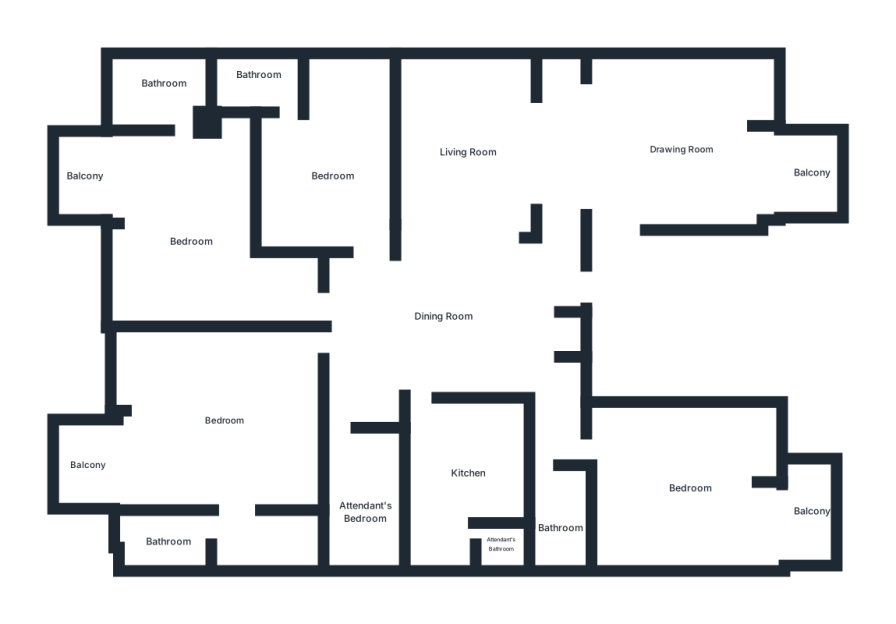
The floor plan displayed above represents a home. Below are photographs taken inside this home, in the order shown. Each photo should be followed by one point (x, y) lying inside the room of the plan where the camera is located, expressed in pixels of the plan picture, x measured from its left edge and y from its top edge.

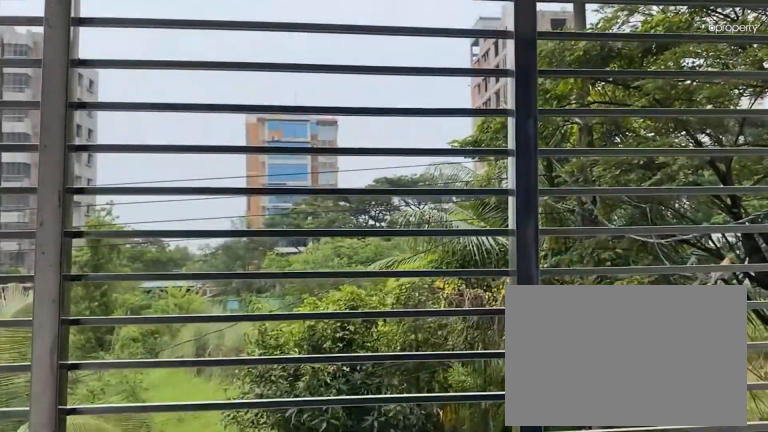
(90, 179)
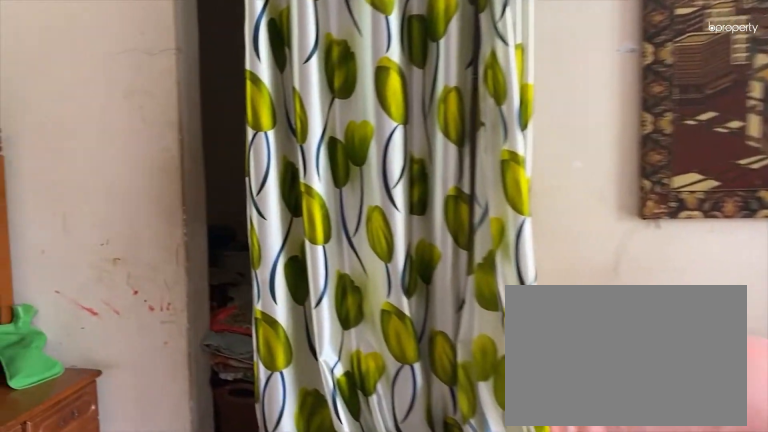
(225, 417)
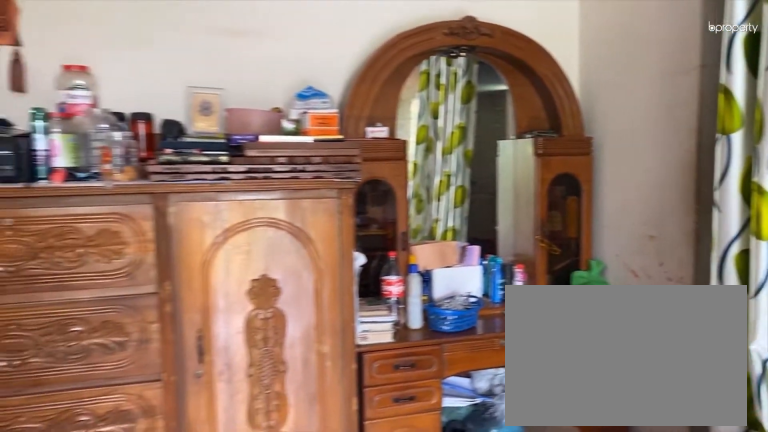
(225, 417)
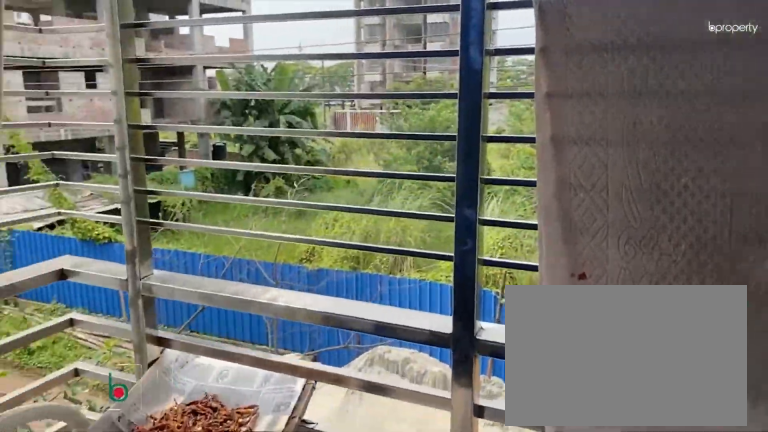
(89, 464)
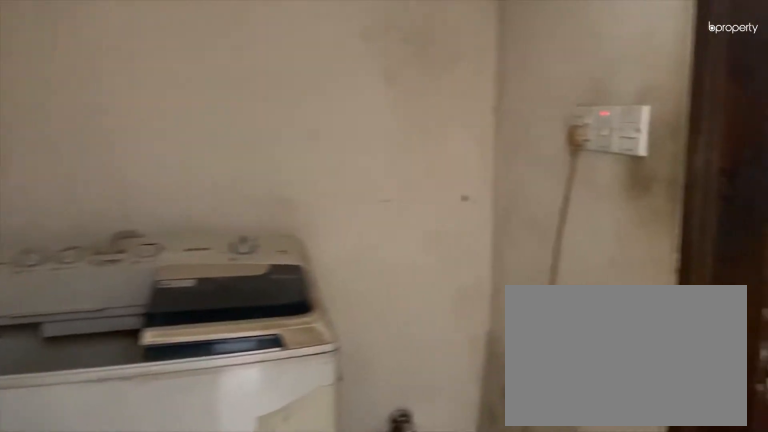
(226, 499)
